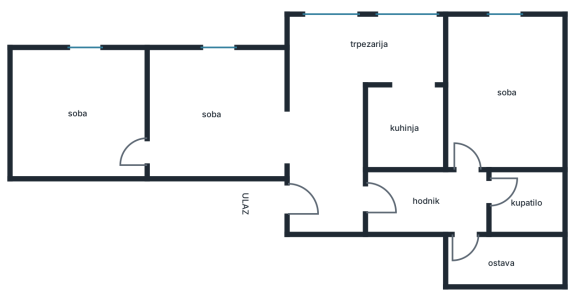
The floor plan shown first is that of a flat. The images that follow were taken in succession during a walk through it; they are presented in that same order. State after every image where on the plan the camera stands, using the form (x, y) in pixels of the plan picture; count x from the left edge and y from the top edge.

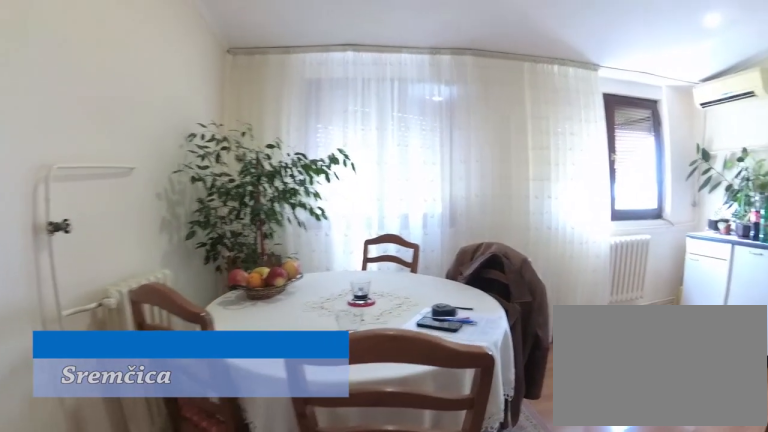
(326, 106)
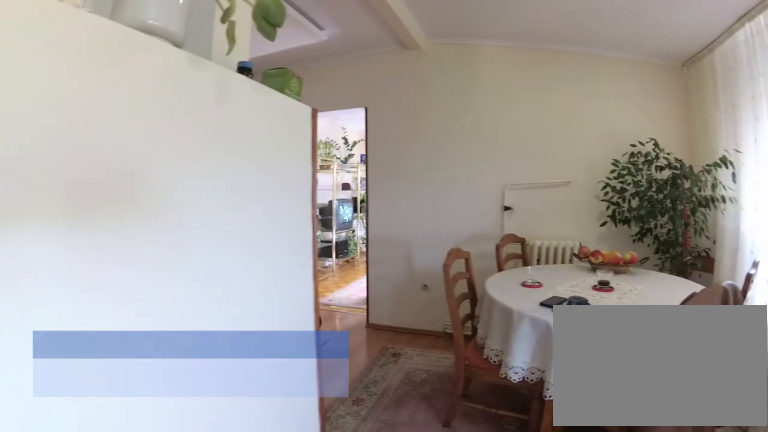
(419, 69)
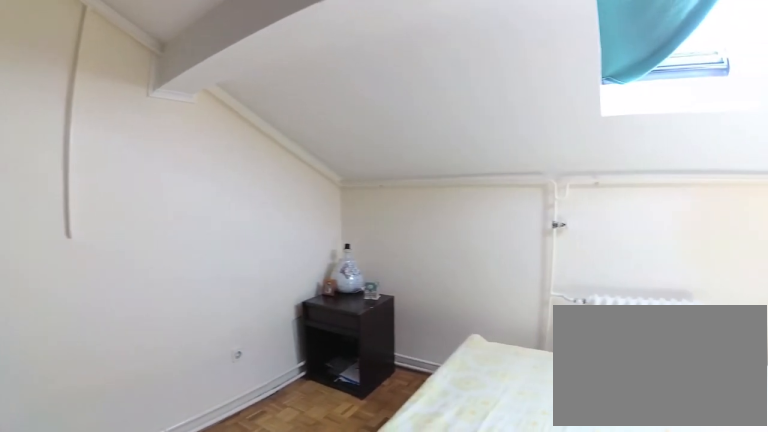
(75, 168)
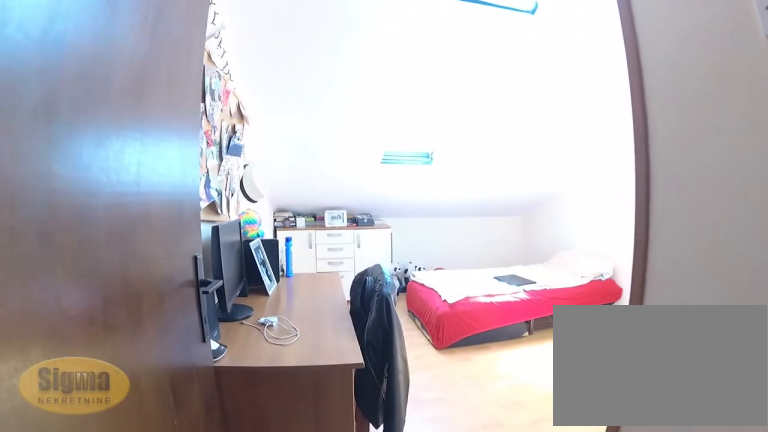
(461, 186)
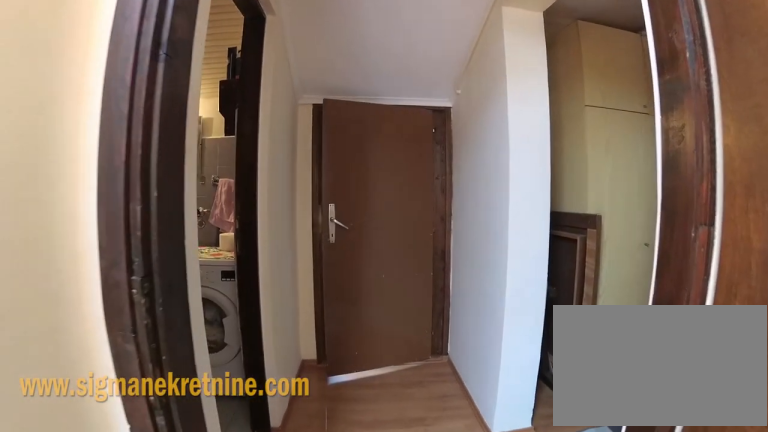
(474, 123)
